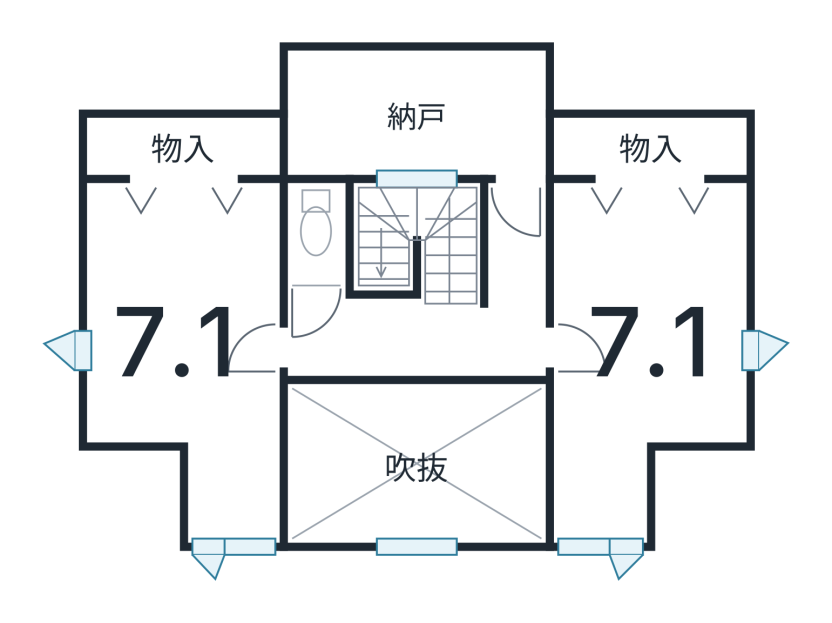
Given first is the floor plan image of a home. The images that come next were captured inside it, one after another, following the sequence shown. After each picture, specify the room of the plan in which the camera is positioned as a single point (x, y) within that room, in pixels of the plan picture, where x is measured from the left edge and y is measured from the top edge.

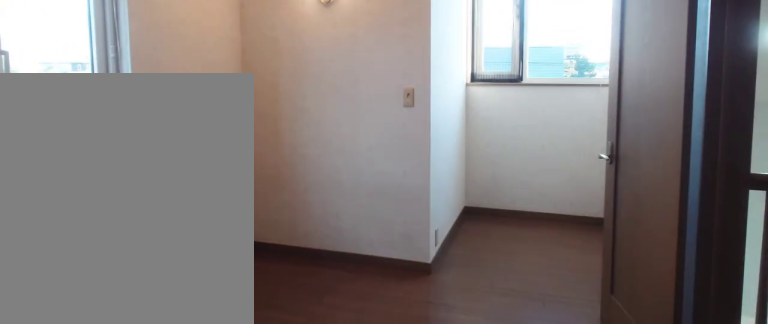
(650, 360)
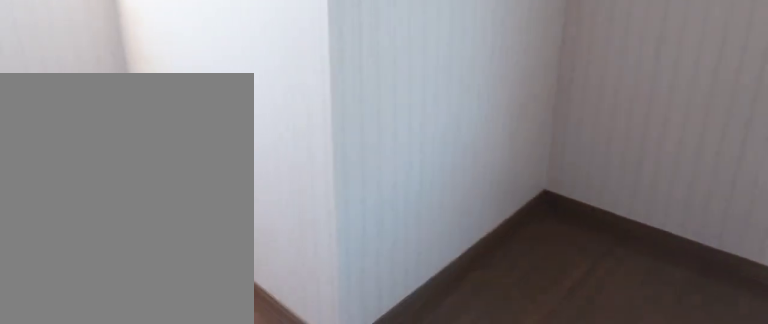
(172, 356)
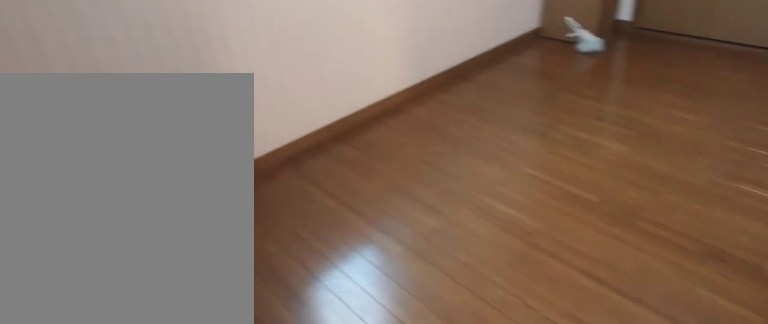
(172, 356)
